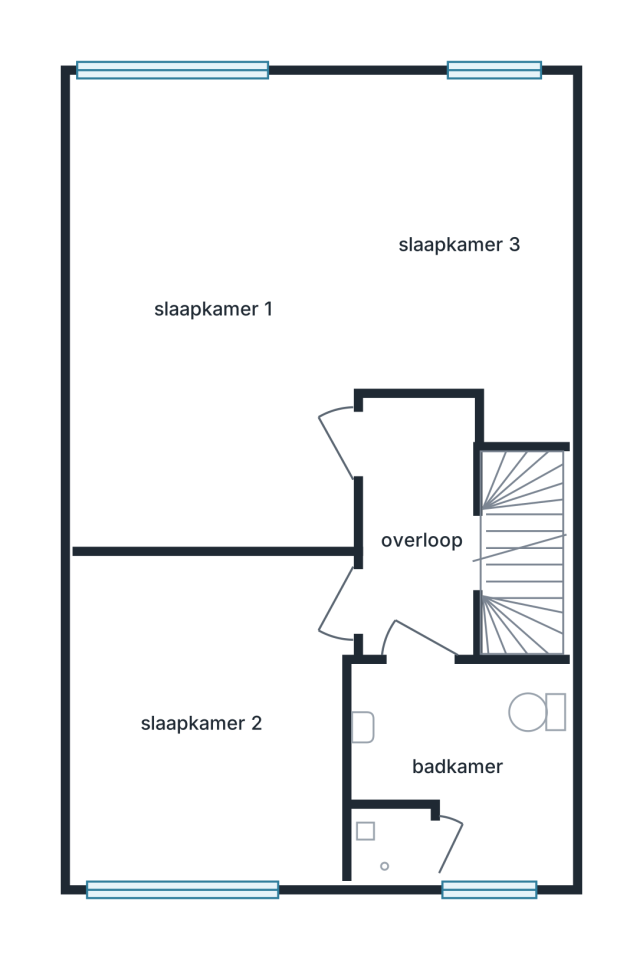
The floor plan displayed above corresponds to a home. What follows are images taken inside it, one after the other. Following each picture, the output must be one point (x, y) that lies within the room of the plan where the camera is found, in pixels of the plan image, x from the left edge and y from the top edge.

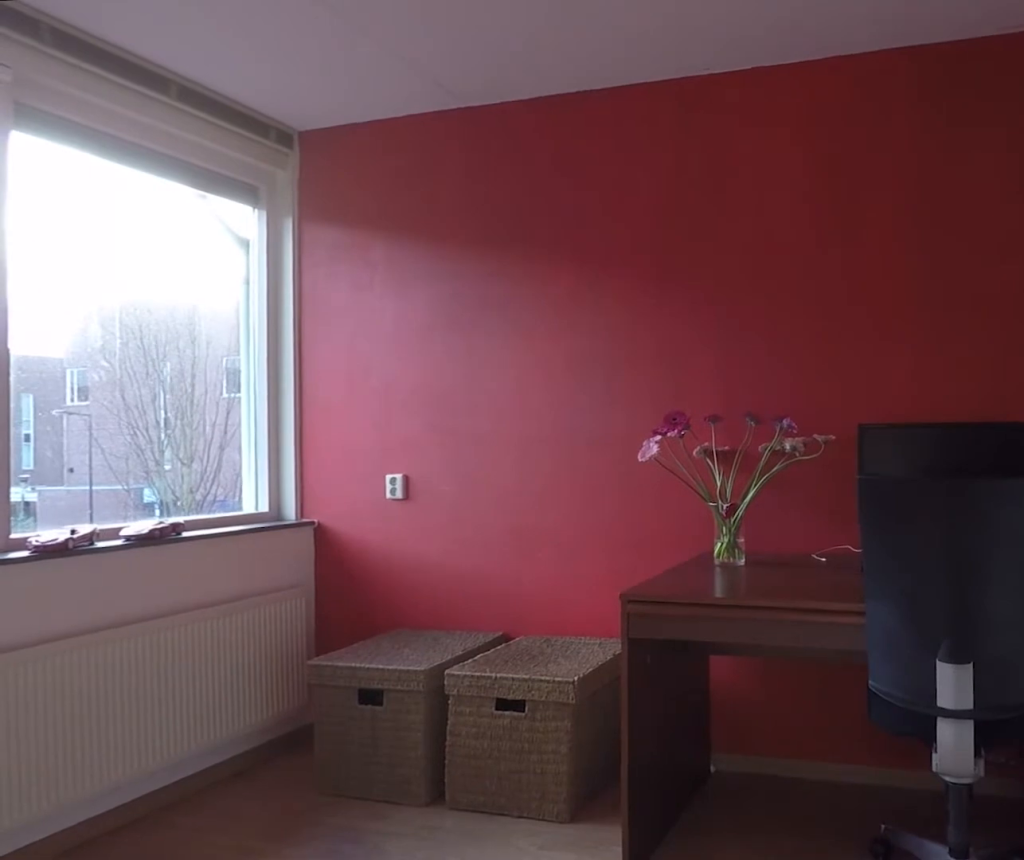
(203, 796)
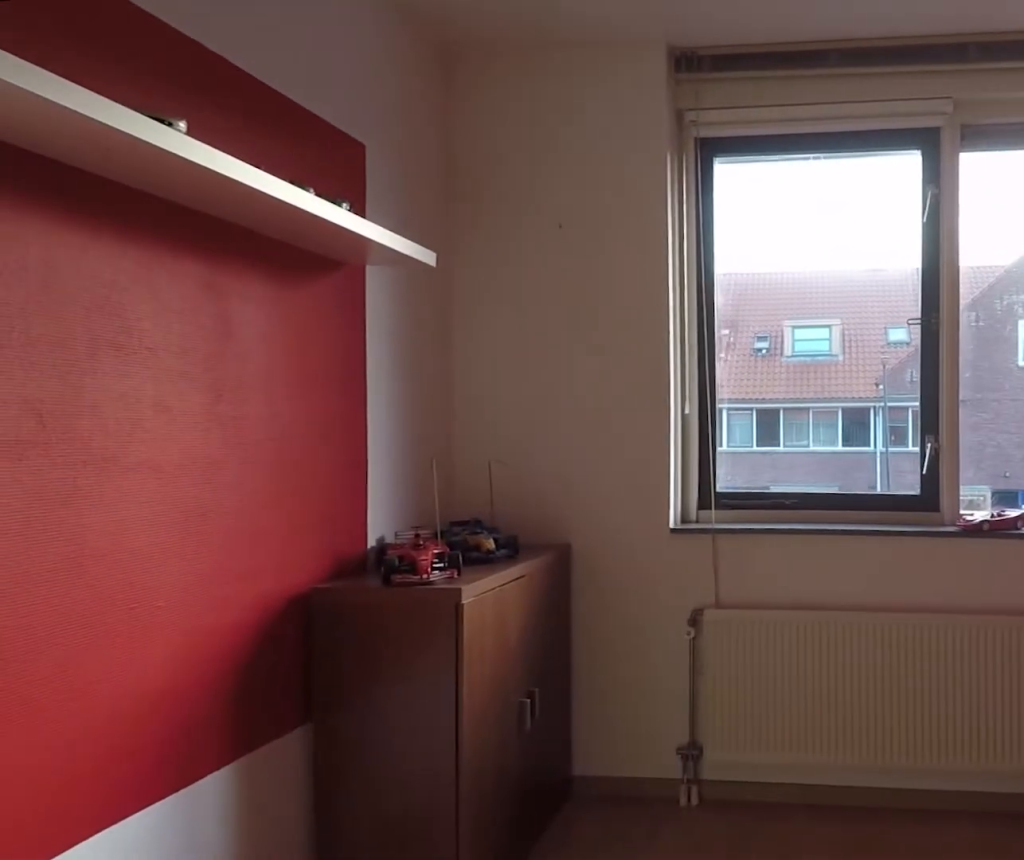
(203, 796)
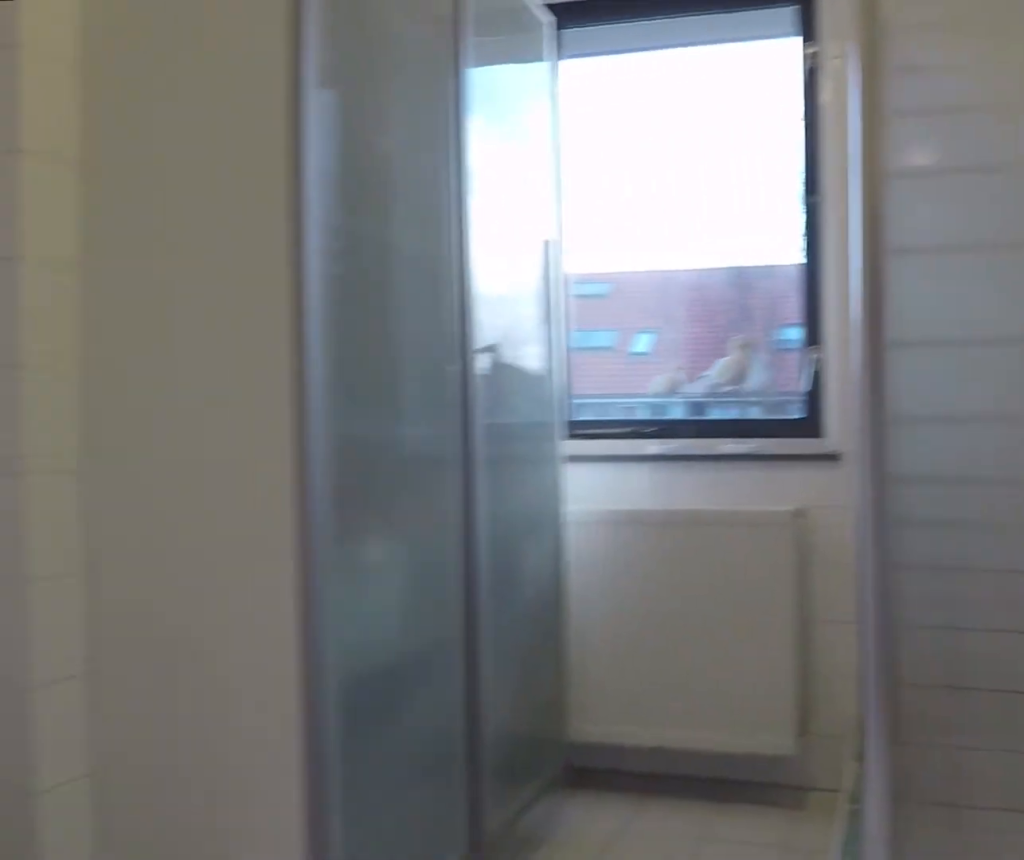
(460, 802)
